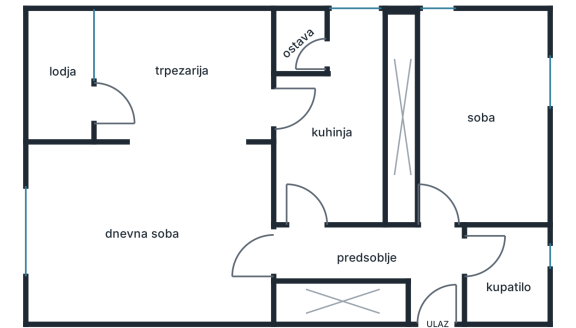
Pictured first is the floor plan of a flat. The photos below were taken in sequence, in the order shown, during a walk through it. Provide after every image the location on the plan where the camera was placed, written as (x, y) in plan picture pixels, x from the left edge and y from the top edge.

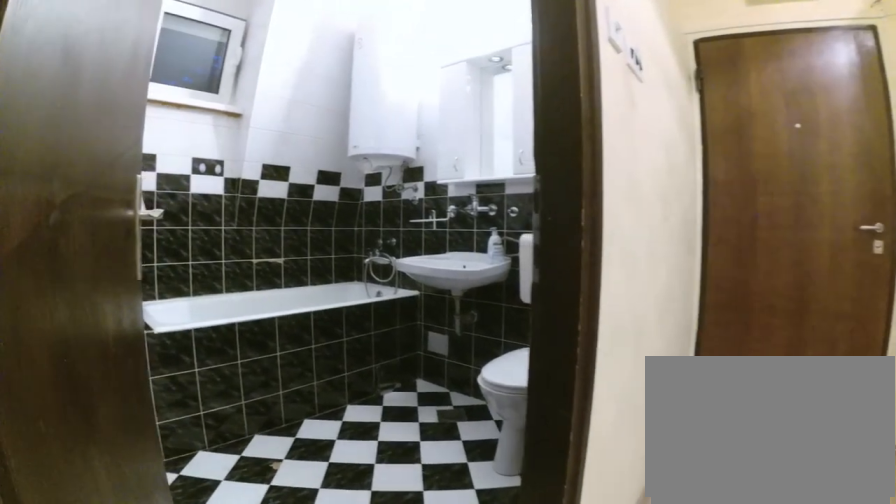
(447, 228)
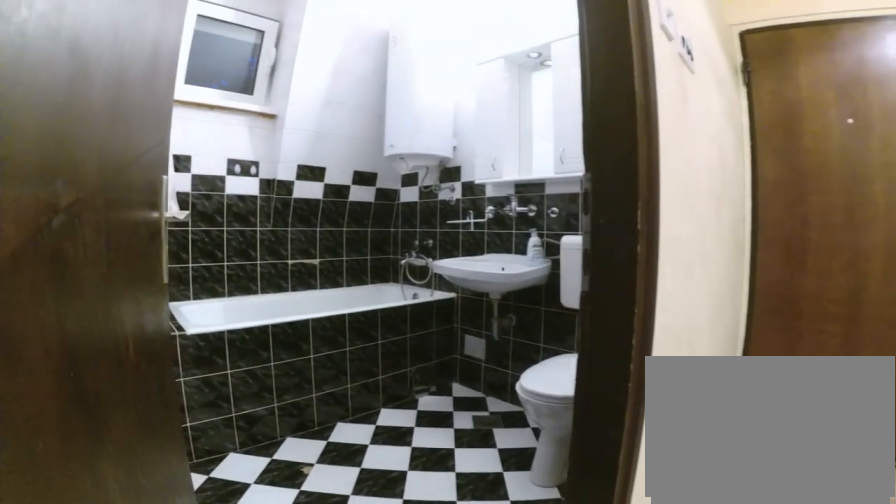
(446, 231)
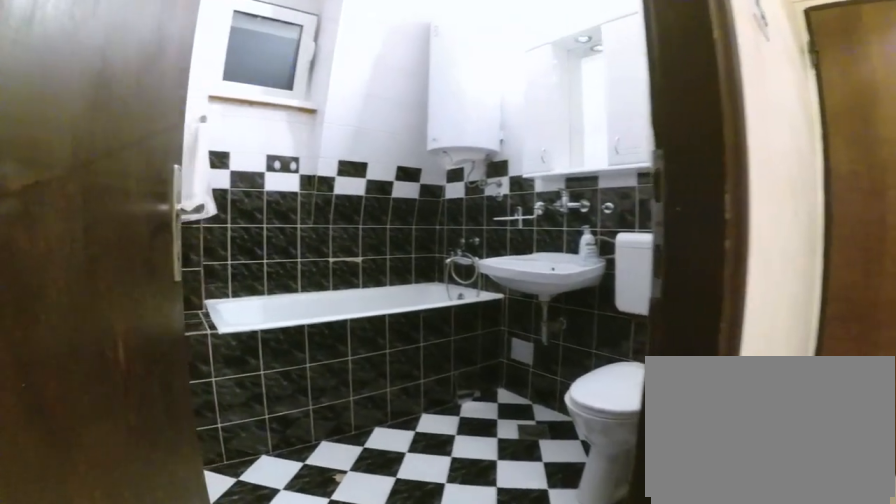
(446, 234)
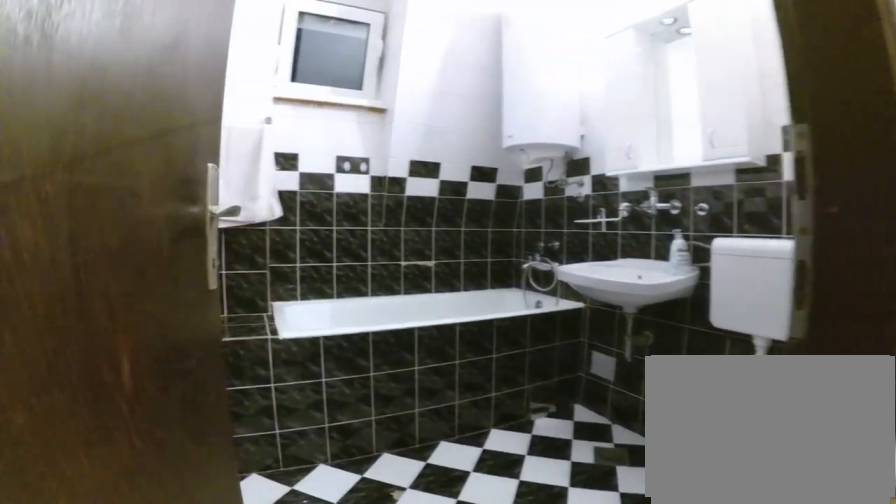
(446, 237)
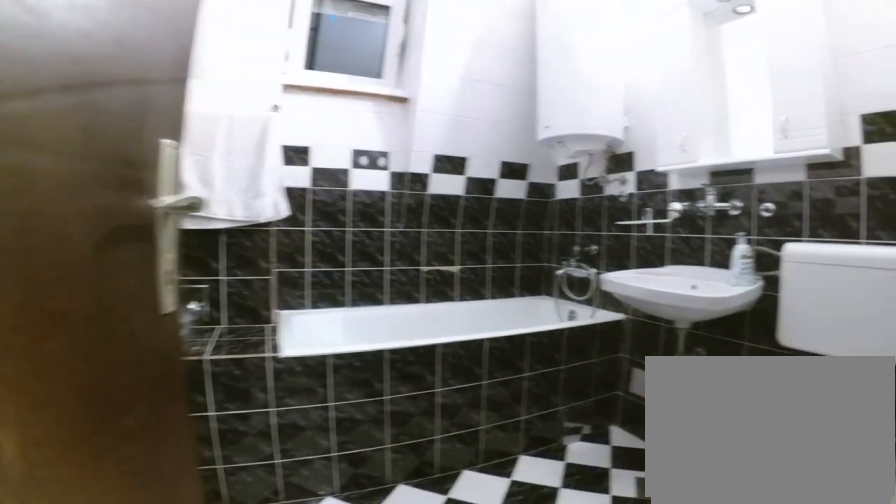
(451, 245)
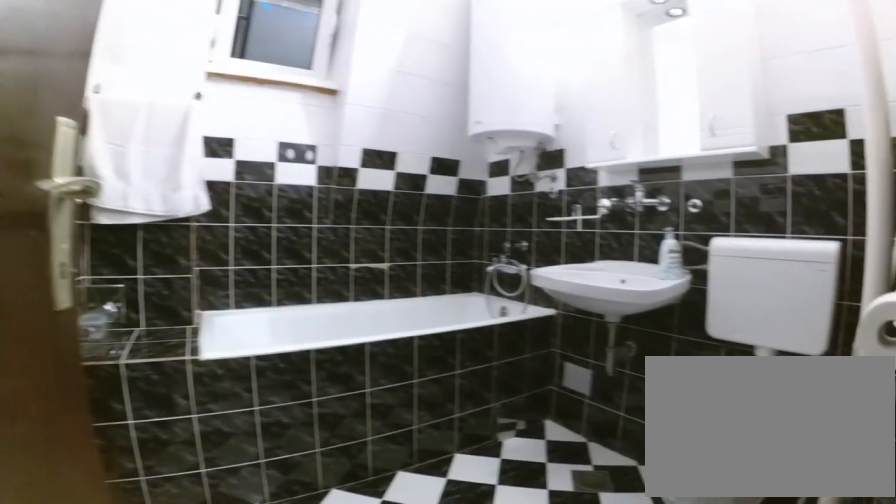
(454, 245)
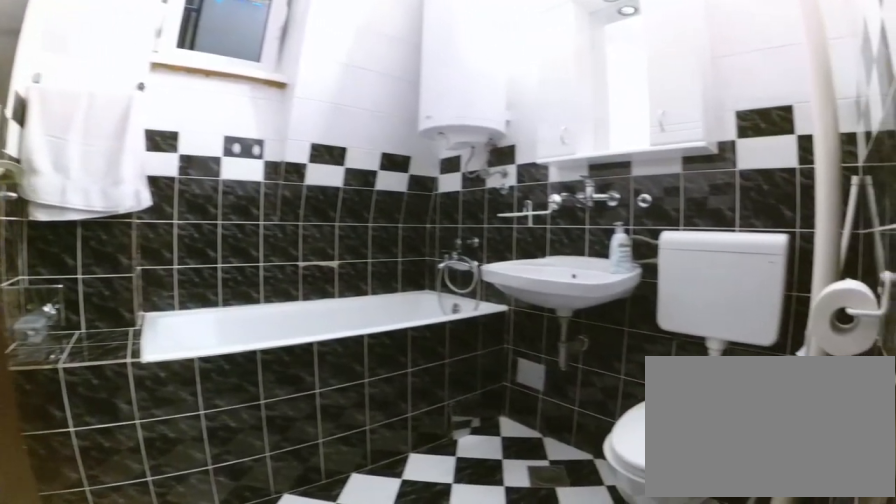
(458, 244)
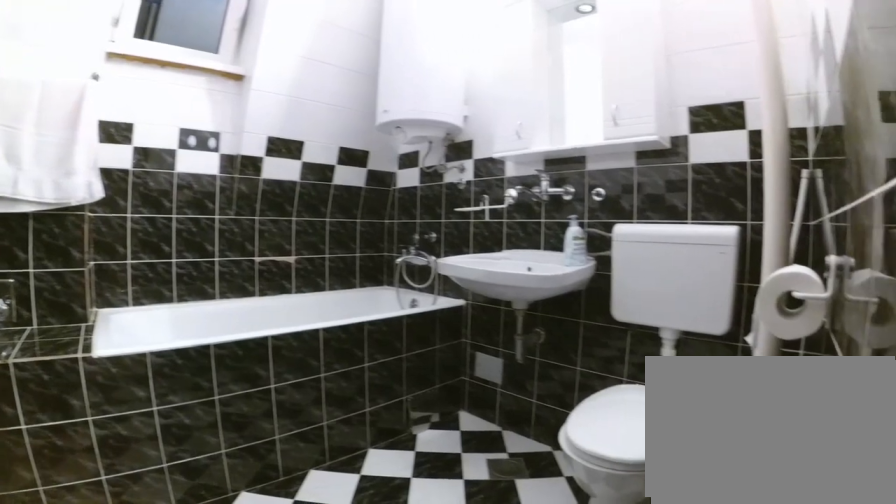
(462, 243)
